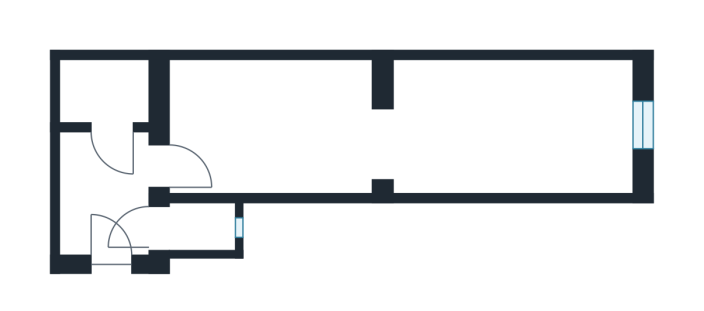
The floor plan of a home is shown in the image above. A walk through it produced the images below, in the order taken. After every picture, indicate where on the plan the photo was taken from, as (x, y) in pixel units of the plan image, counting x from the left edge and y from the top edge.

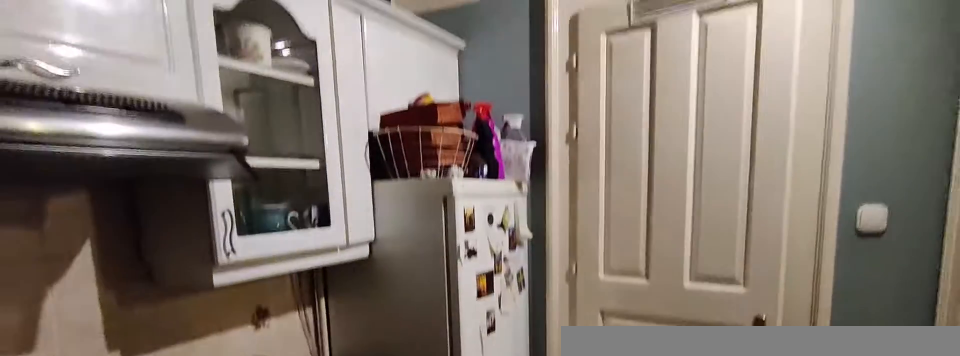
(111, 217)
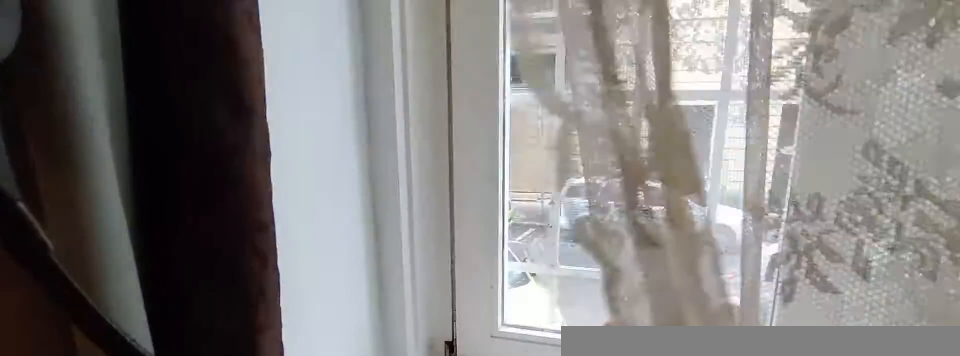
(543, 130)
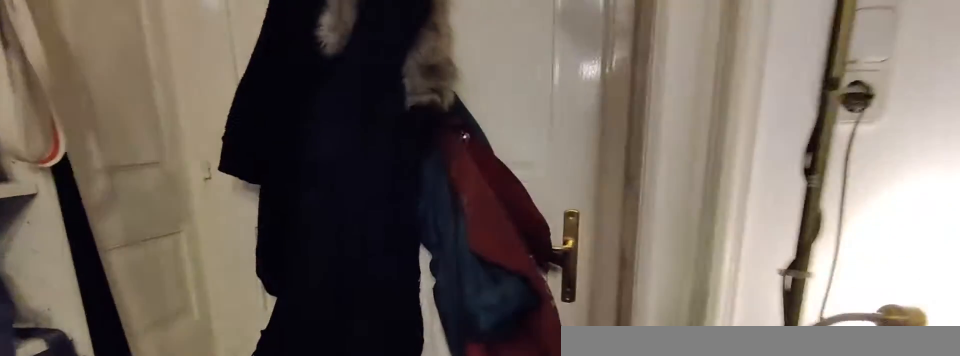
(270, 170)
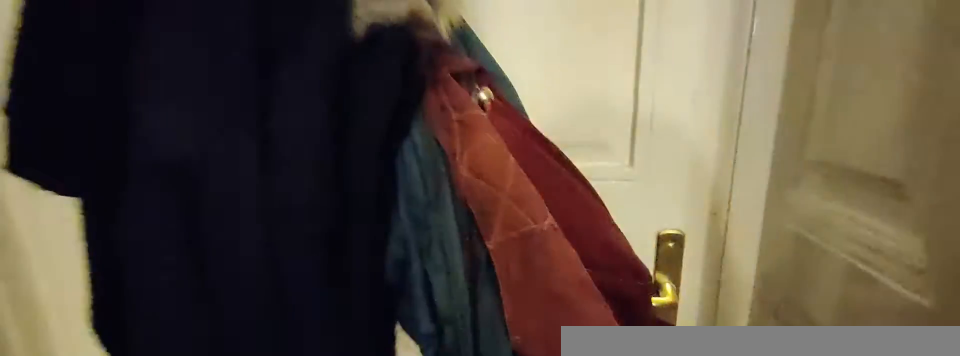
(228, 169)
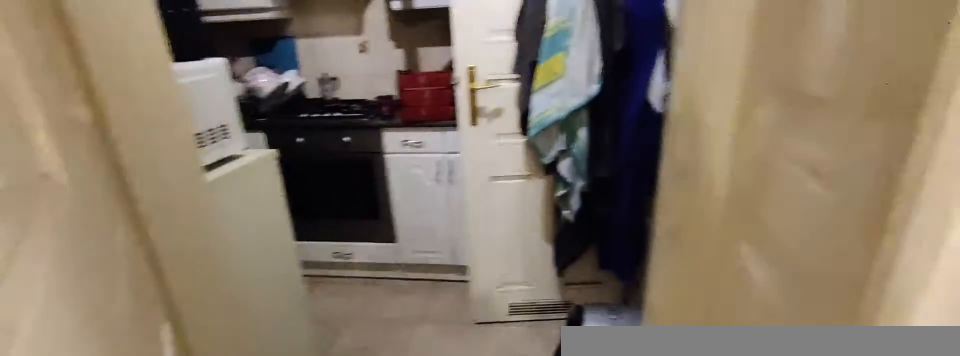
(138, 170)
